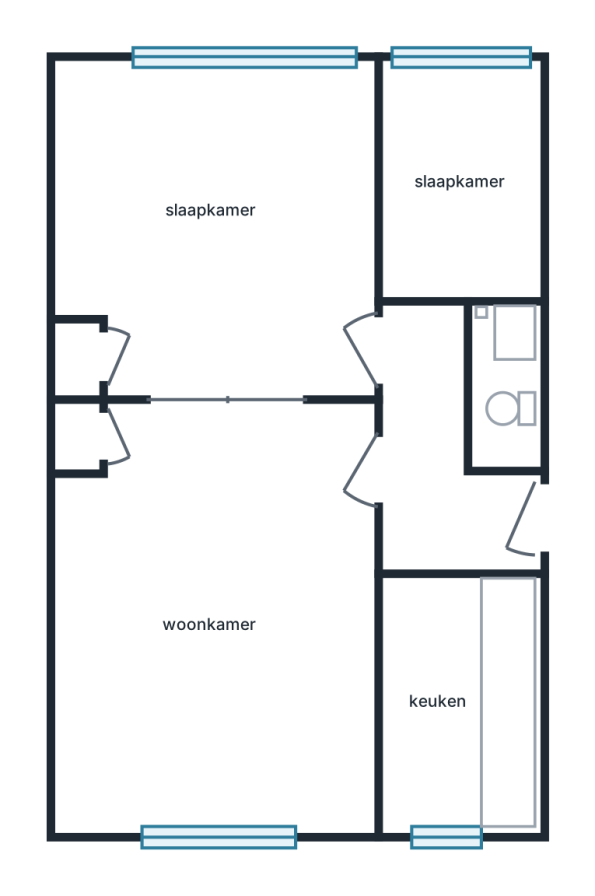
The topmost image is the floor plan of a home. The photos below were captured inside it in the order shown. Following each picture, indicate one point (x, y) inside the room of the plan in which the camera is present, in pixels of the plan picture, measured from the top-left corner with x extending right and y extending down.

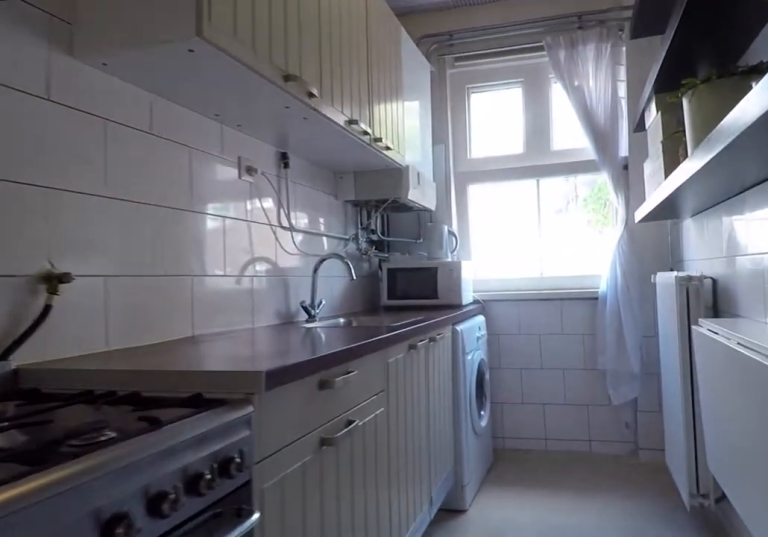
(458, 702)
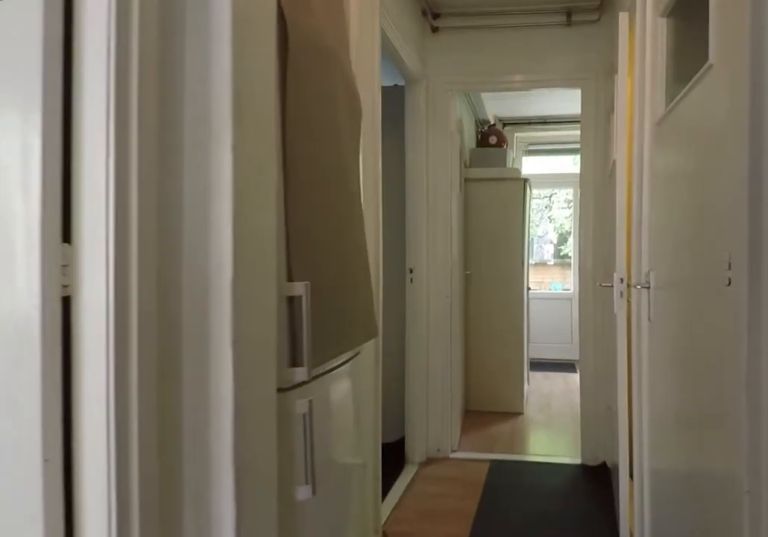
(442, 460)
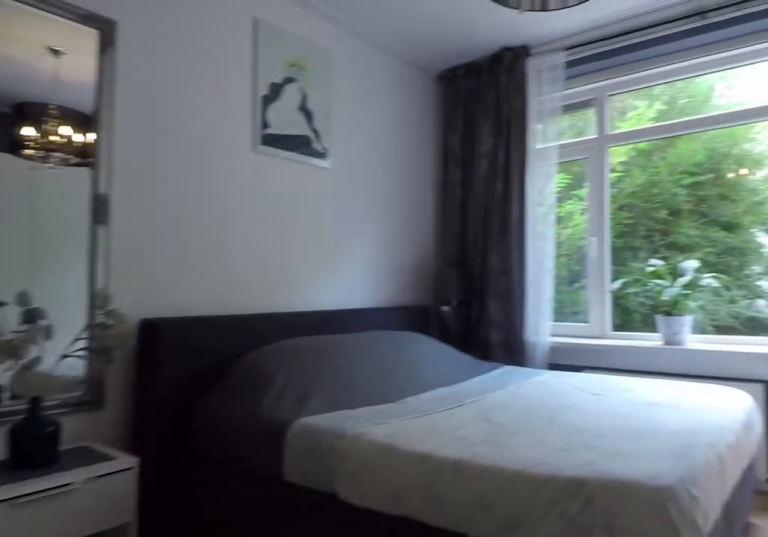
(223, 228)
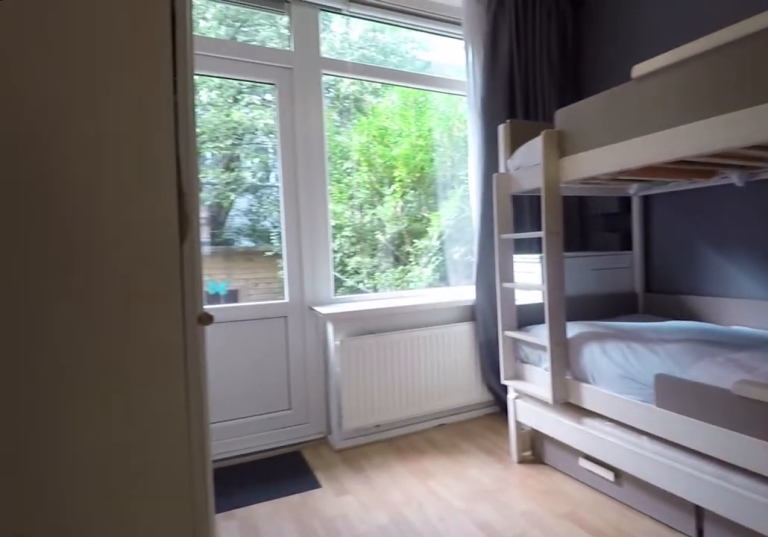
(458, 183)
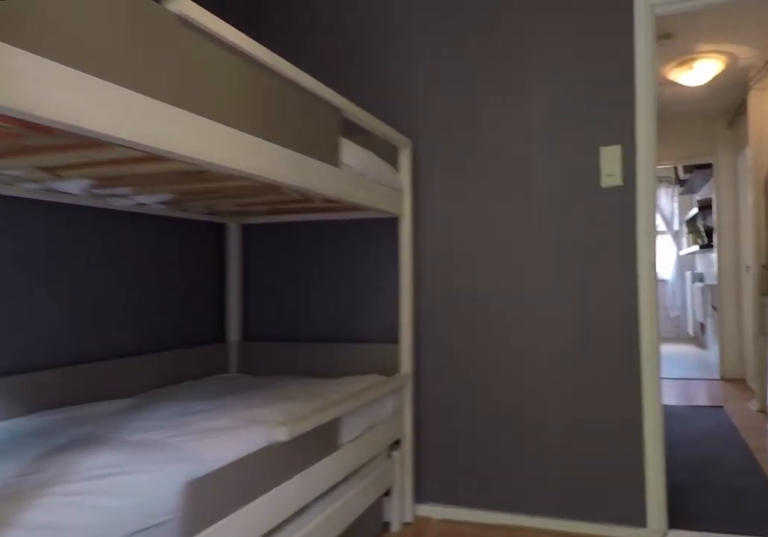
(458, 183)
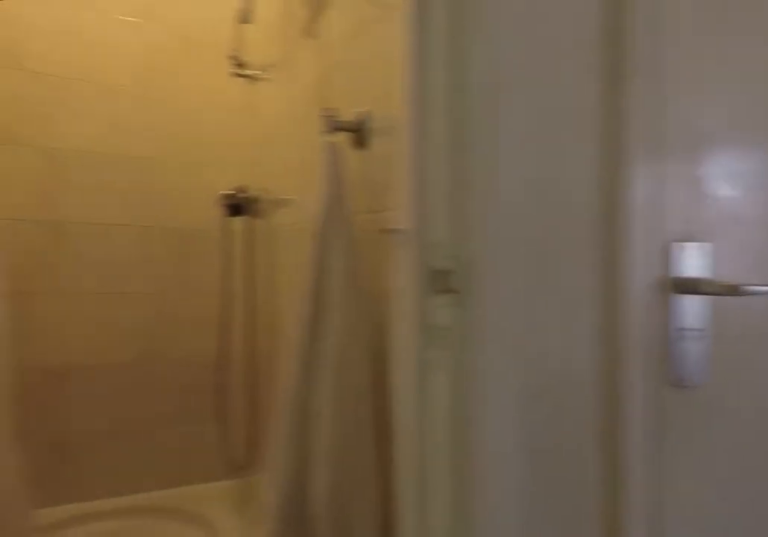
(443, 458)
